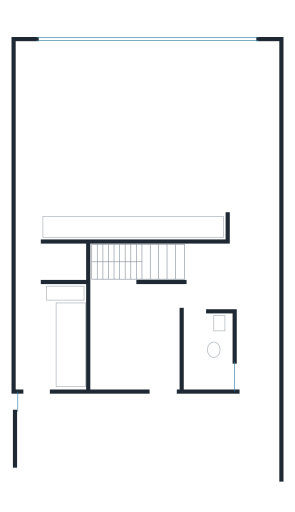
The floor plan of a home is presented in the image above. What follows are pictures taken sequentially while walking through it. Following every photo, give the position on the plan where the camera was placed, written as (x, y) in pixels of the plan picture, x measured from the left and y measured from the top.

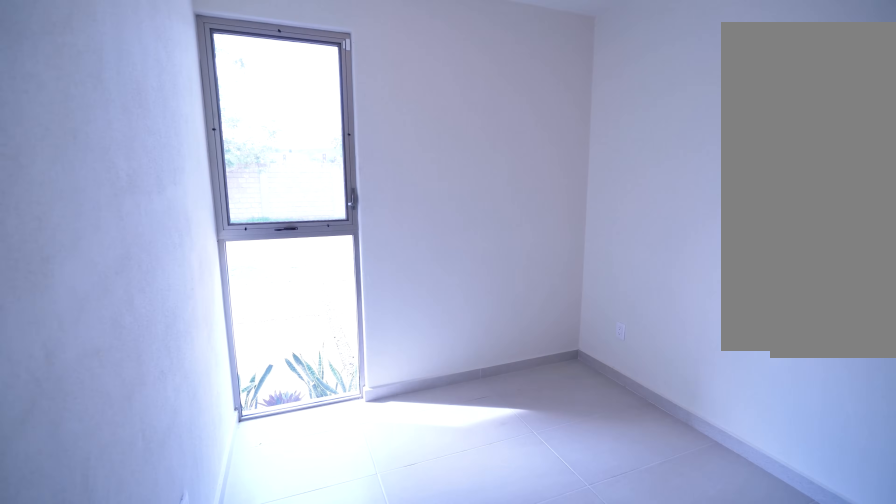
(163, 300)
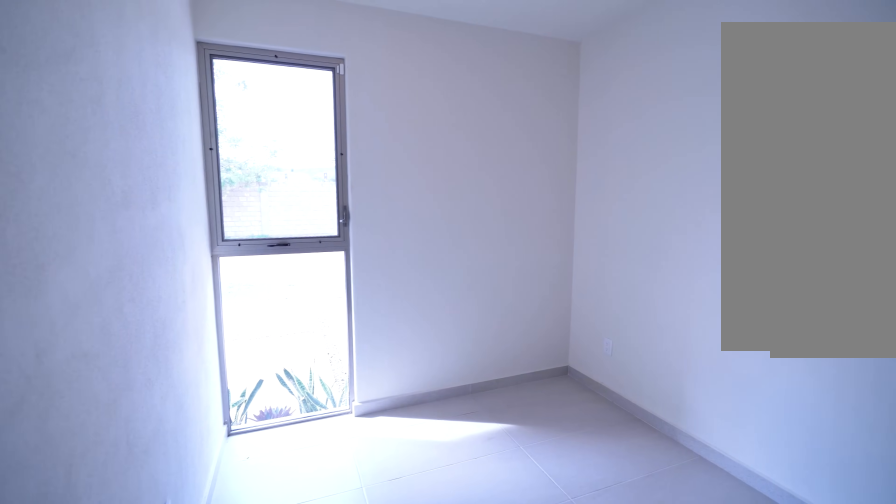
(163, 300)
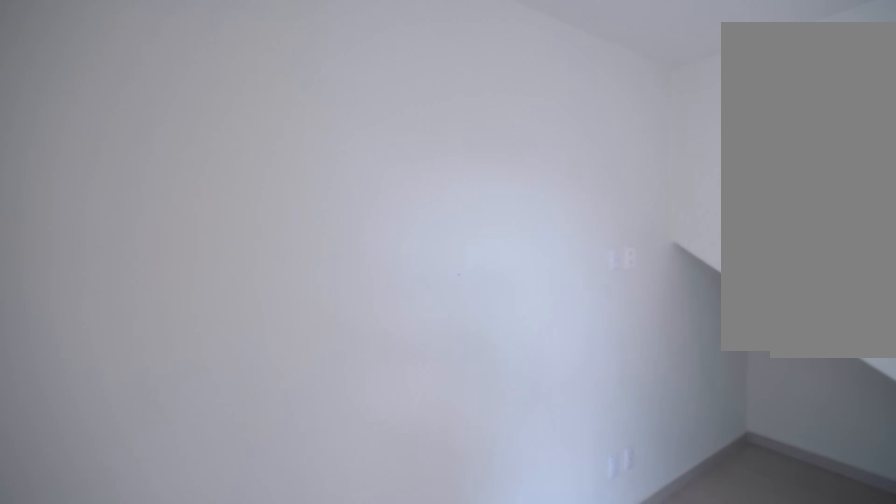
(110, 364)
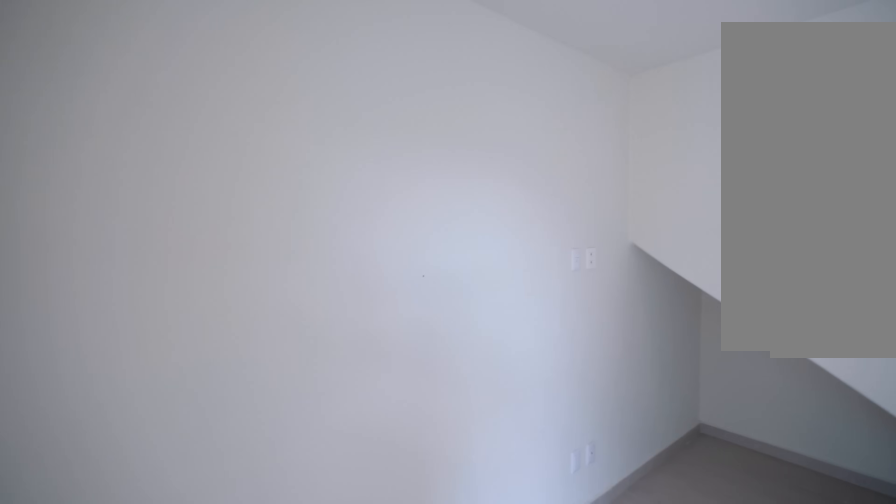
(109, 368)
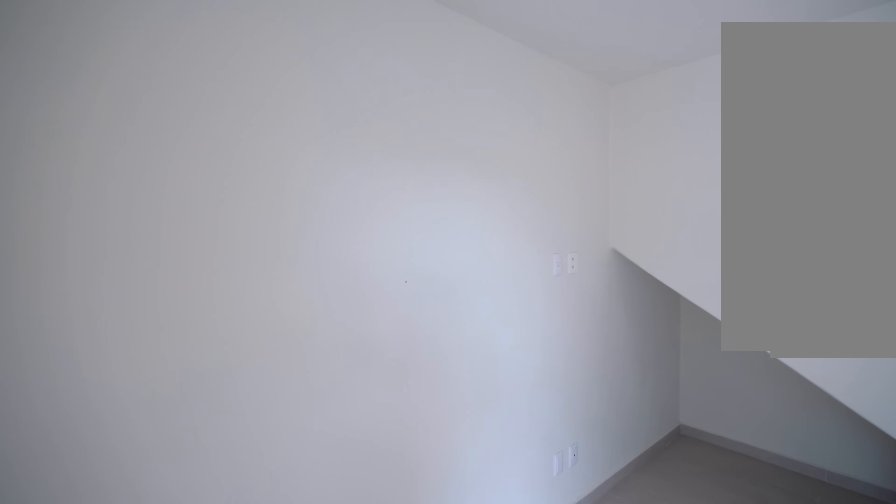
(112, 372)
